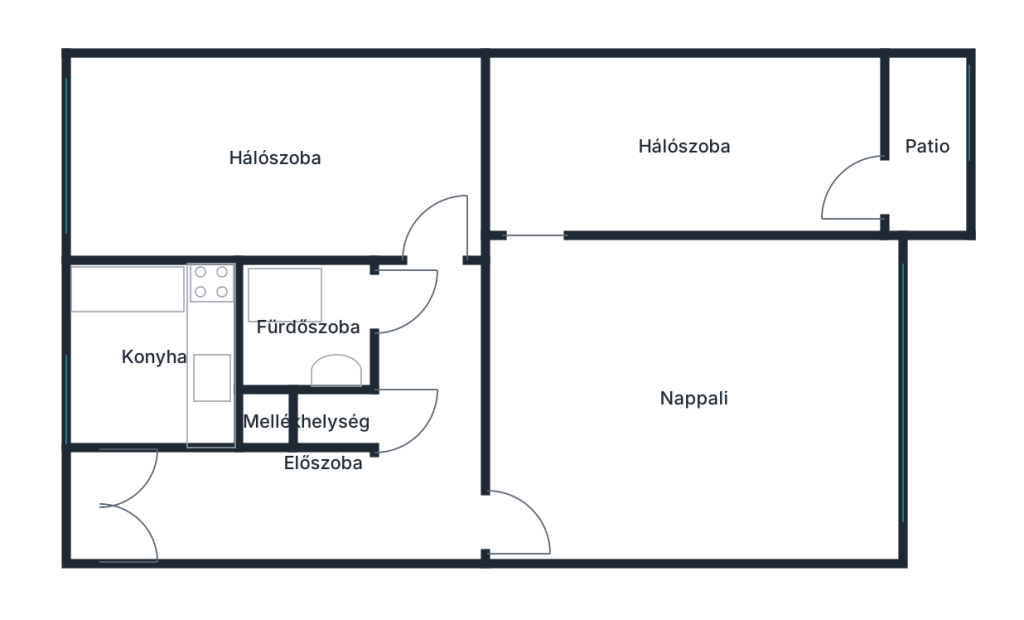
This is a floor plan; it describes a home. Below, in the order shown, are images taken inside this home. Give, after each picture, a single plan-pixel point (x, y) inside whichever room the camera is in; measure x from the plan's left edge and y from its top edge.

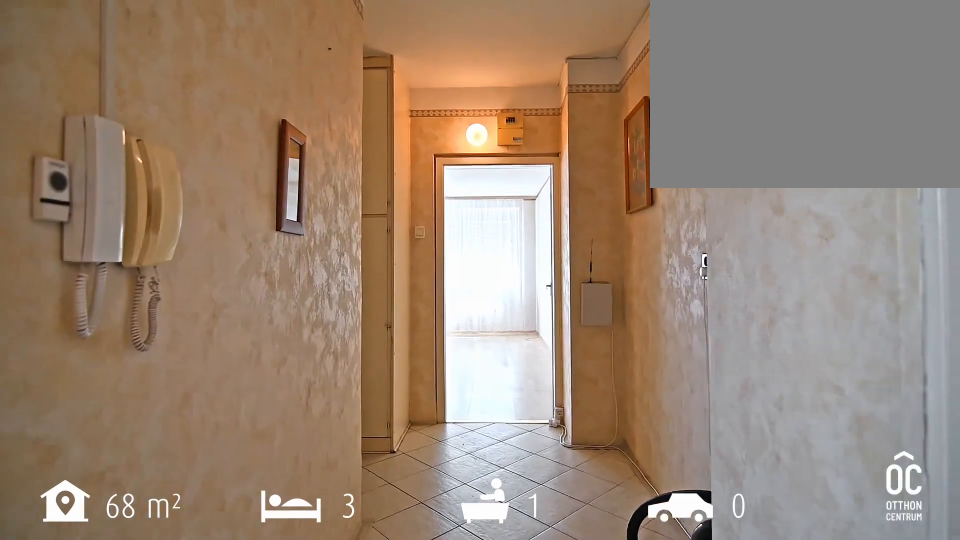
(300, 508)
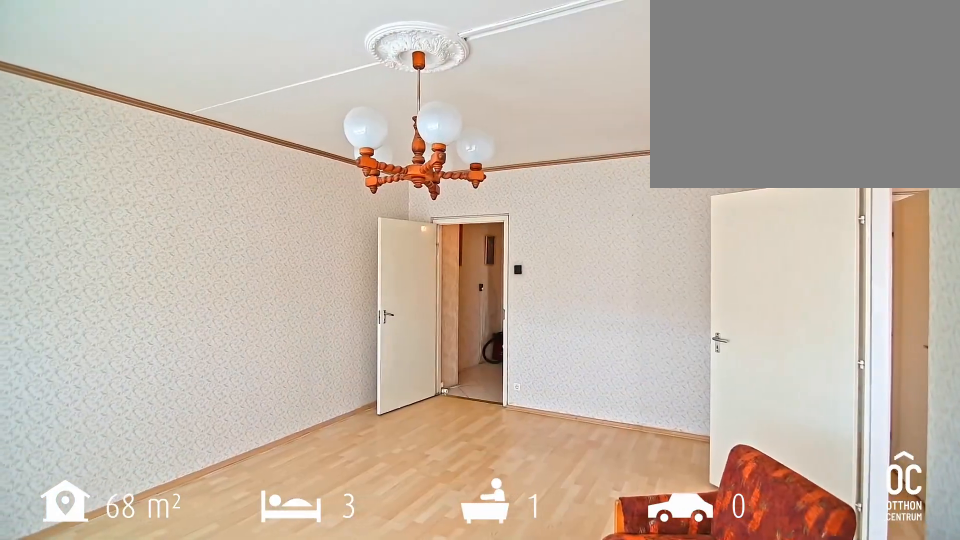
(696, 405)
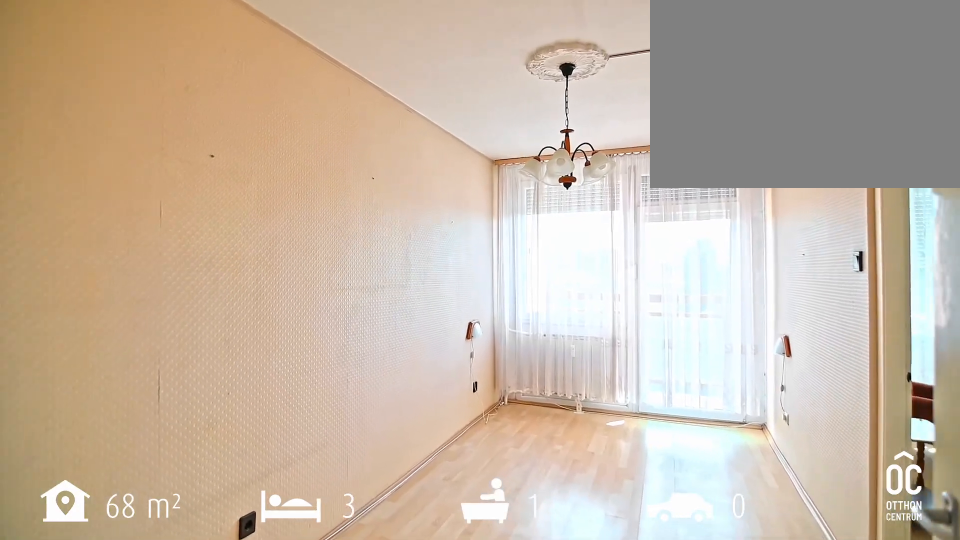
(676, 148)
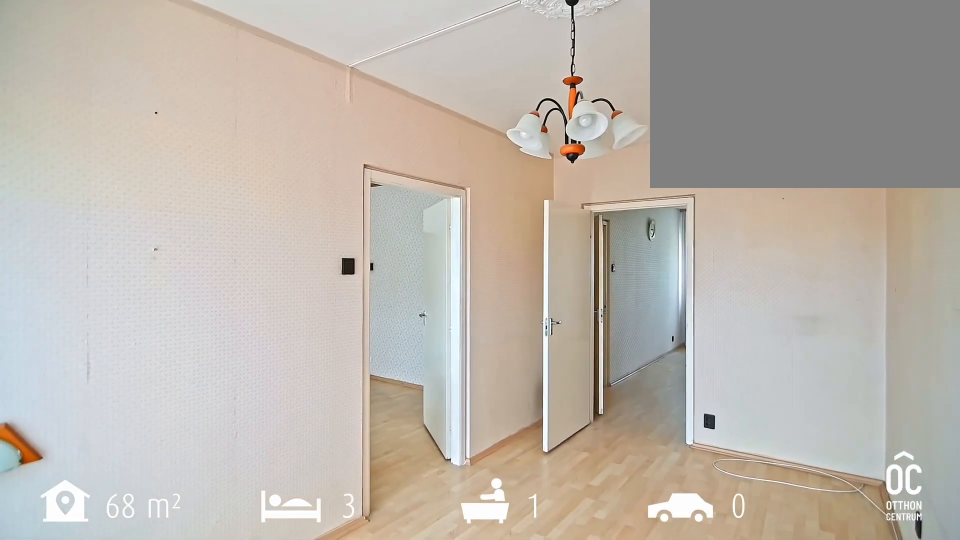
(676, 148)
